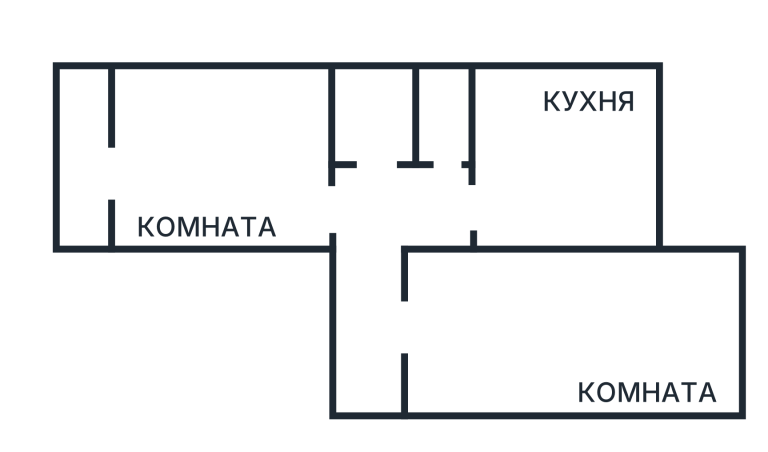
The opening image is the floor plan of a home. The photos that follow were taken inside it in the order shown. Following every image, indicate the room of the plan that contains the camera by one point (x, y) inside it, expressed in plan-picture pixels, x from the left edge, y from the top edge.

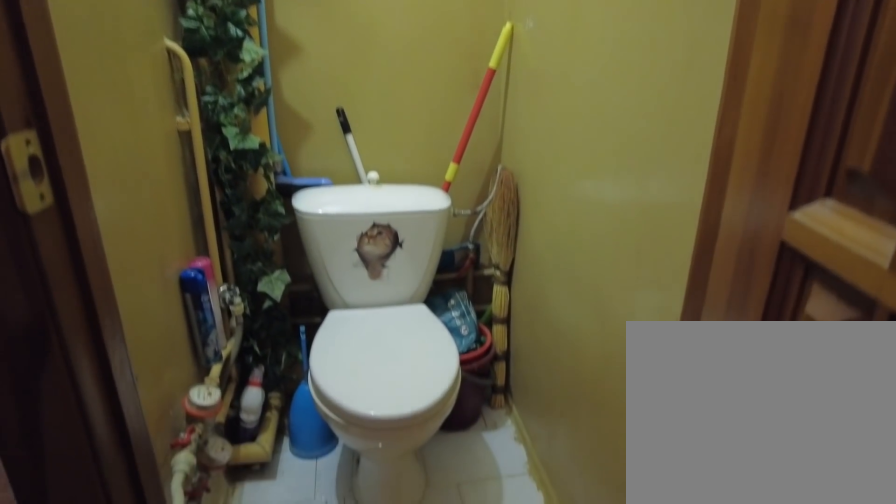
(446, 208)
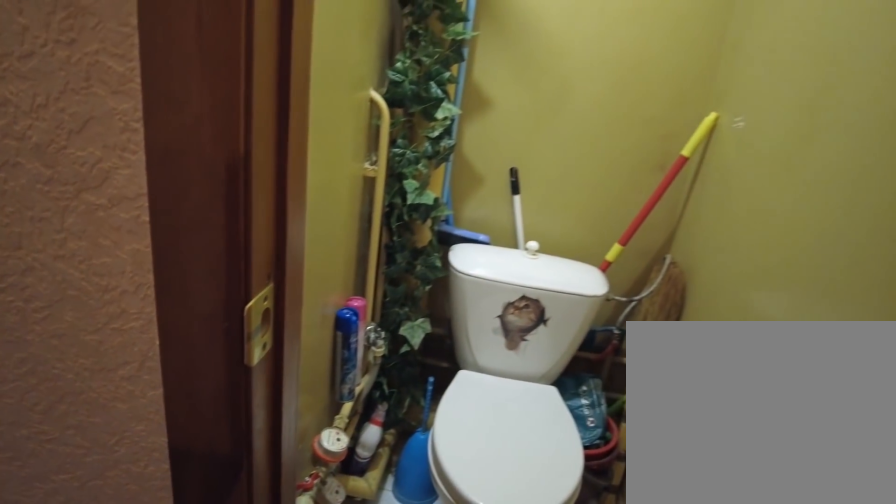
(446, 208)
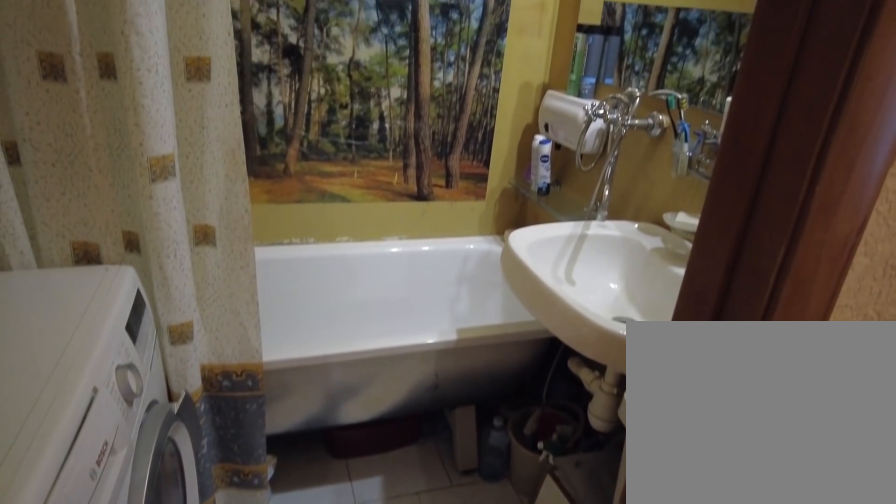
(380, 208)
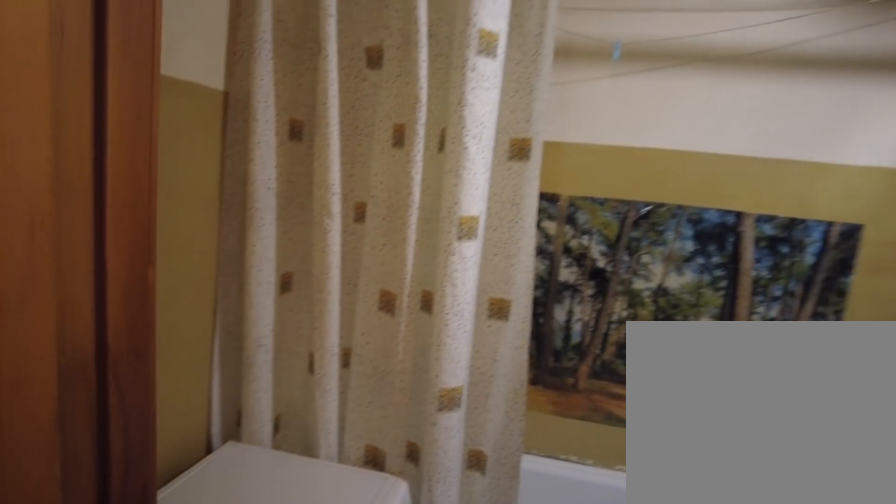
(380, 208)
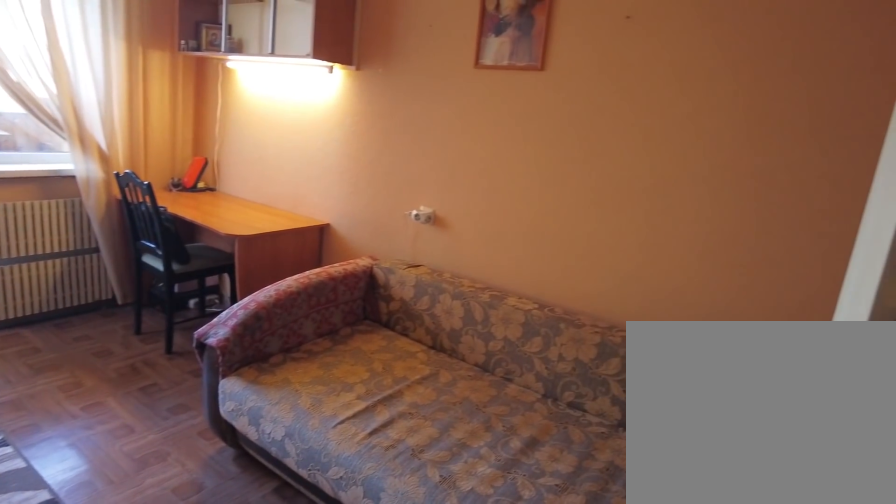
(244, 184)
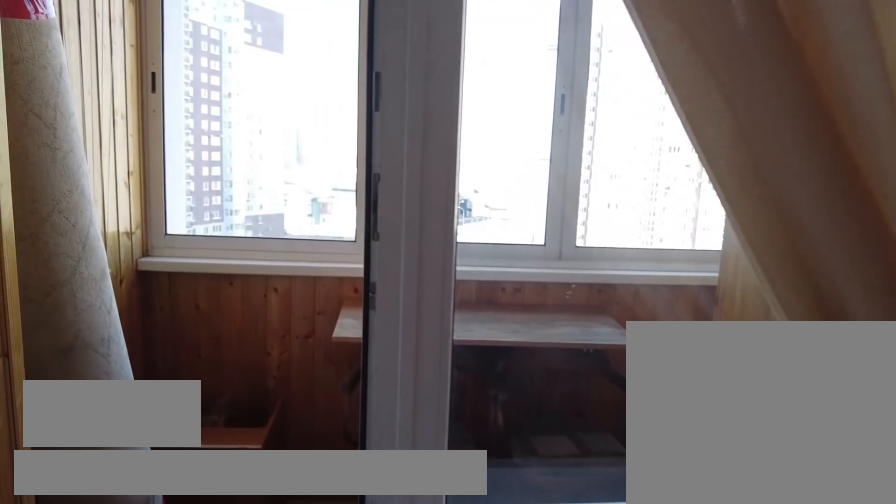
(131, 171)
